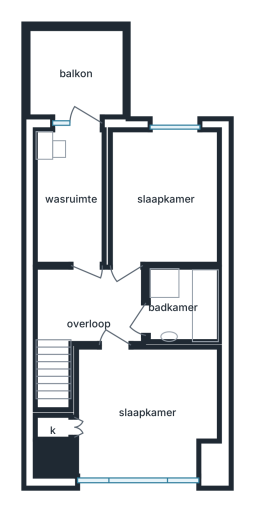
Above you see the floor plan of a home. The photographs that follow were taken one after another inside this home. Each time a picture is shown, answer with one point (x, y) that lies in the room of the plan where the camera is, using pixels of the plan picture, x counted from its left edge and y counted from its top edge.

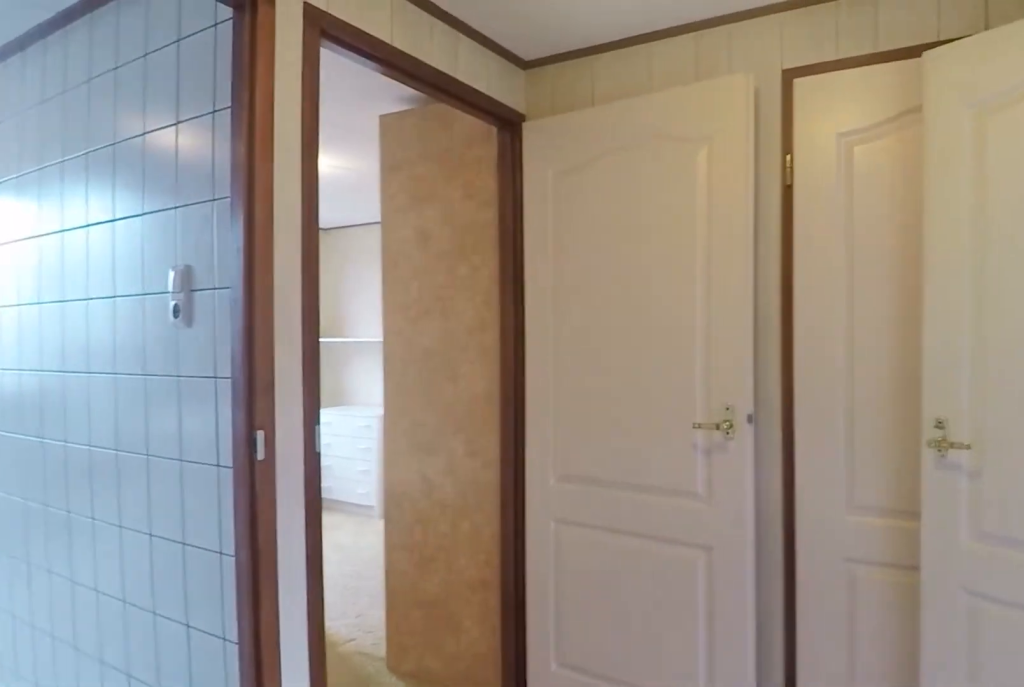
(93, 306)
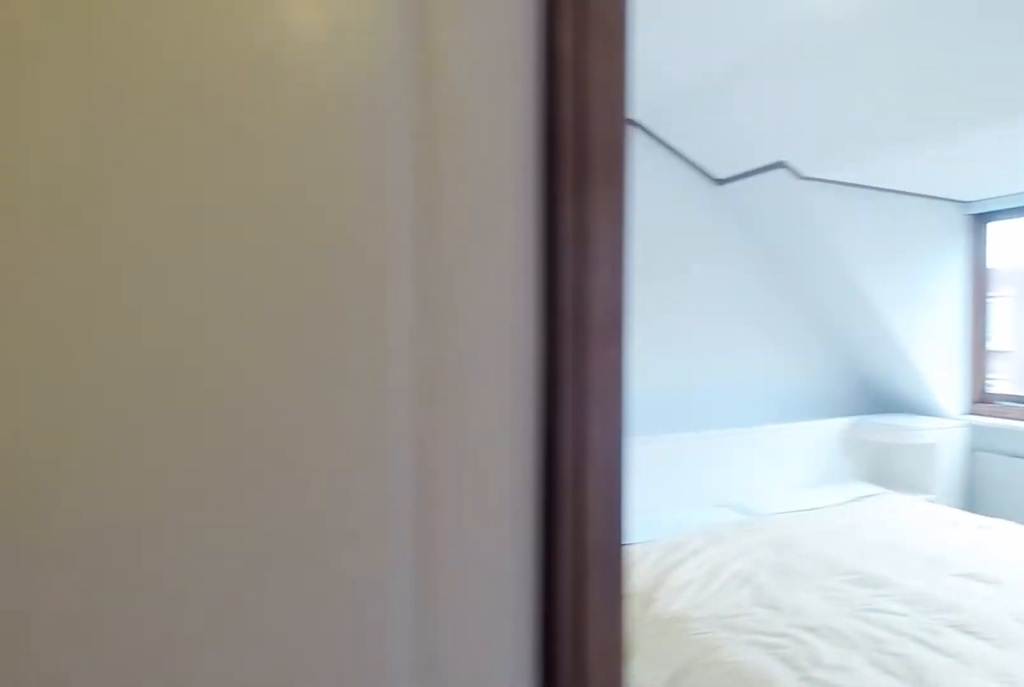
(93, 306)
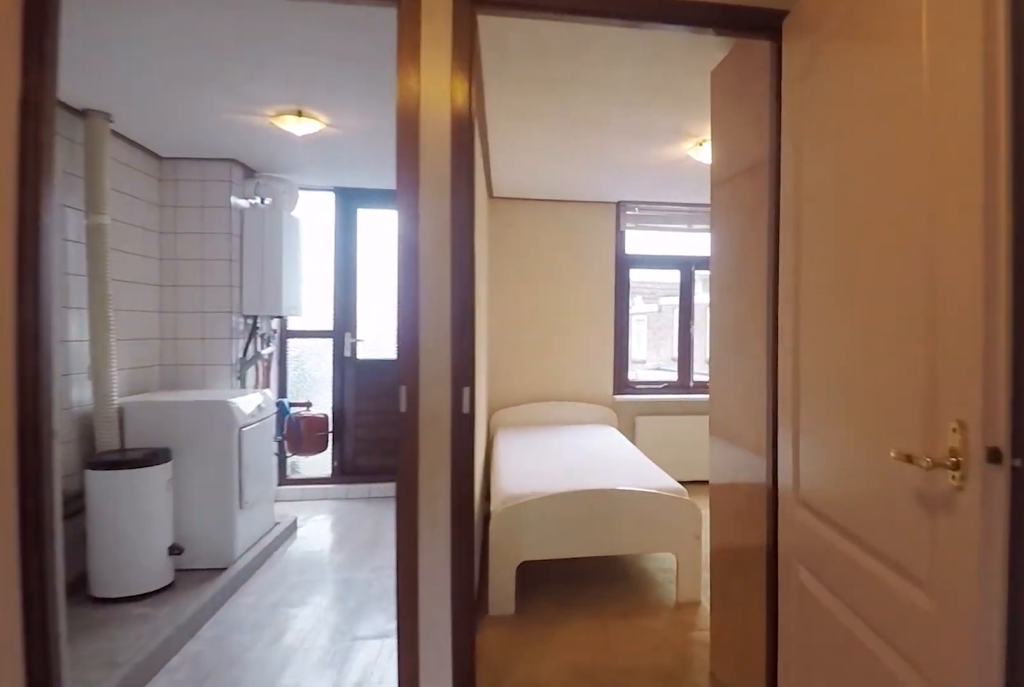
(92, 306)
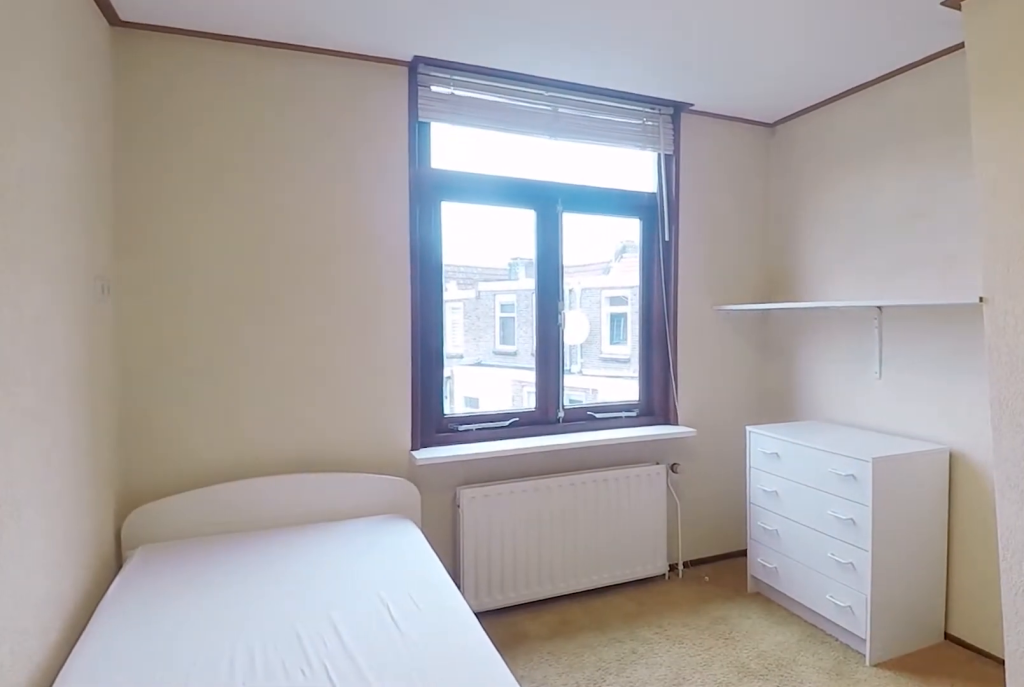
(165, 197)
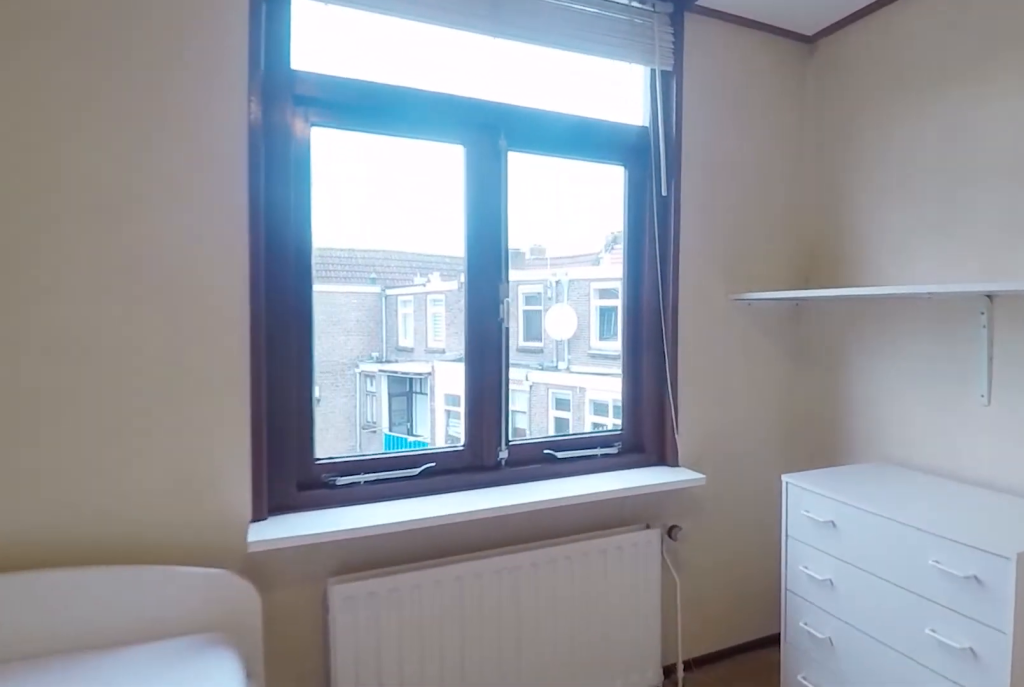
(165, 197)
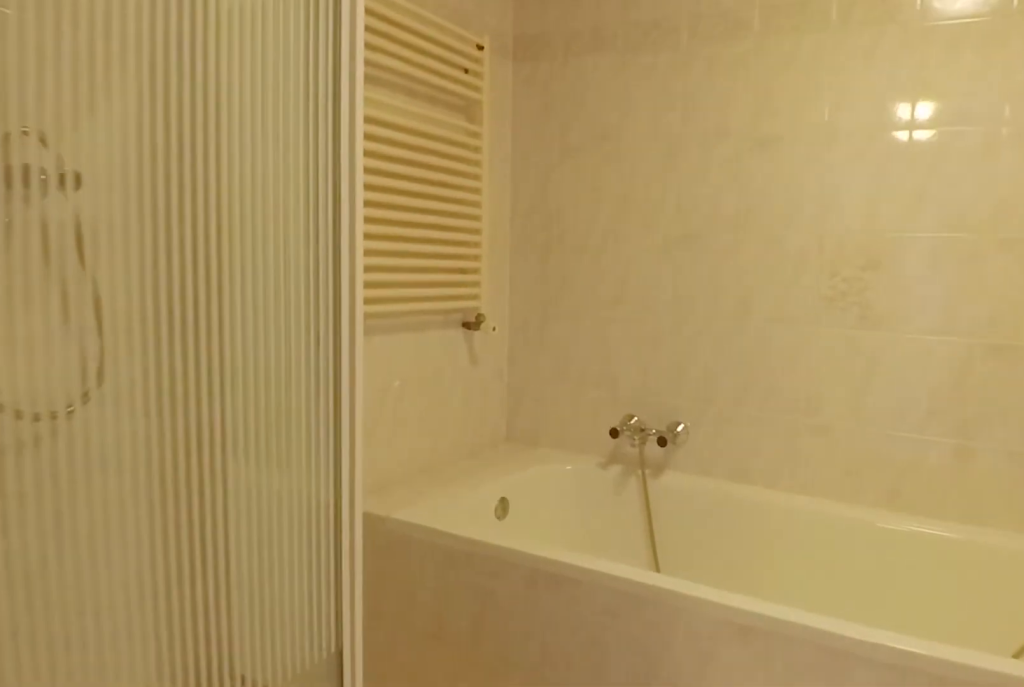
(218, 305)
